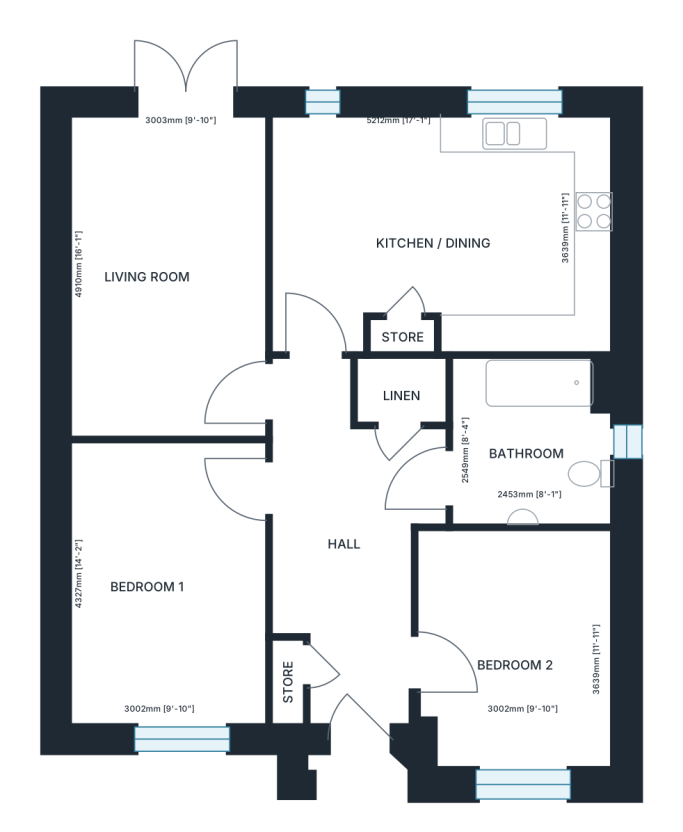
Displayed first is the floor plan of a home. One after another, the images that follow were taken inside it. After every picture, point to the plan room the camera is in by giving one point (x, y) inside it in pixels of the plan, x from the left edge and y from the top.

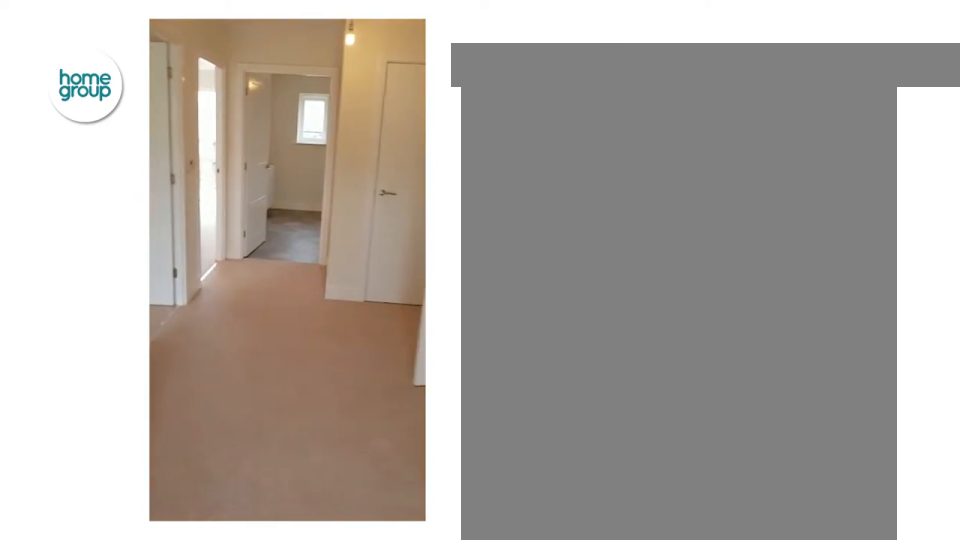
(397, 524)
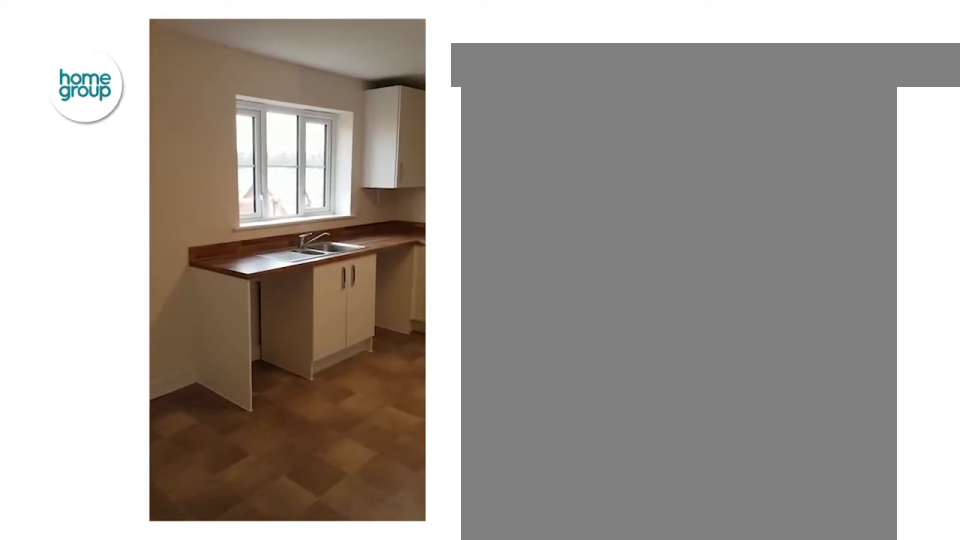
(442, 232)
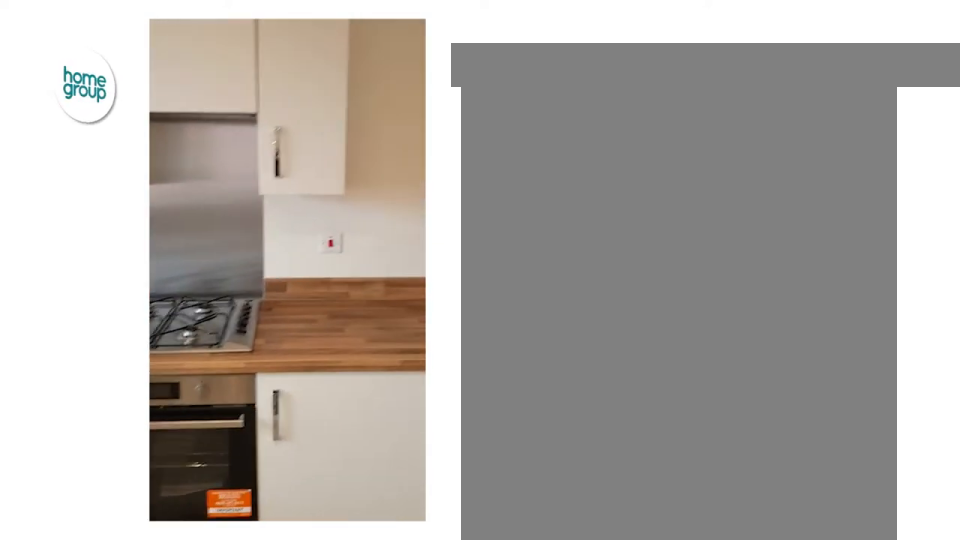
(442, 232)
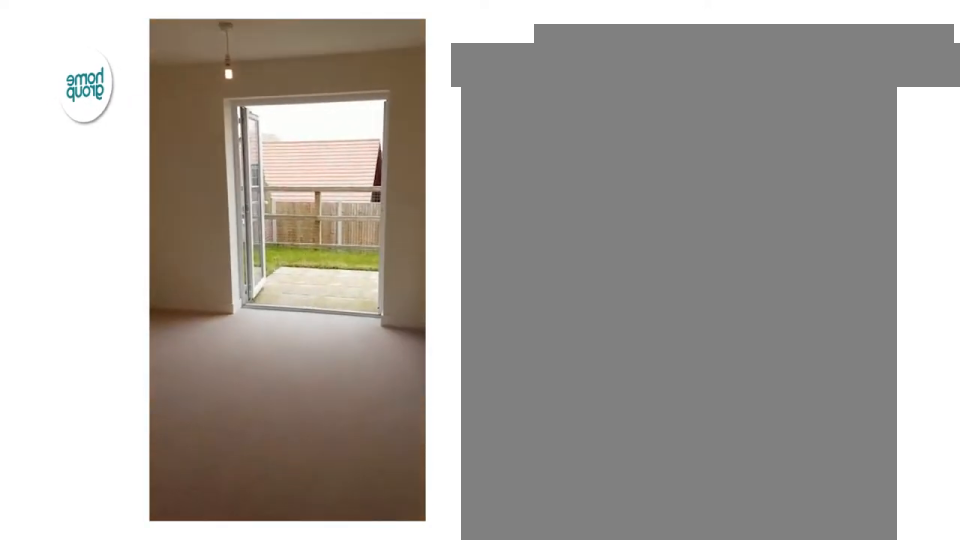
(168, 275)
